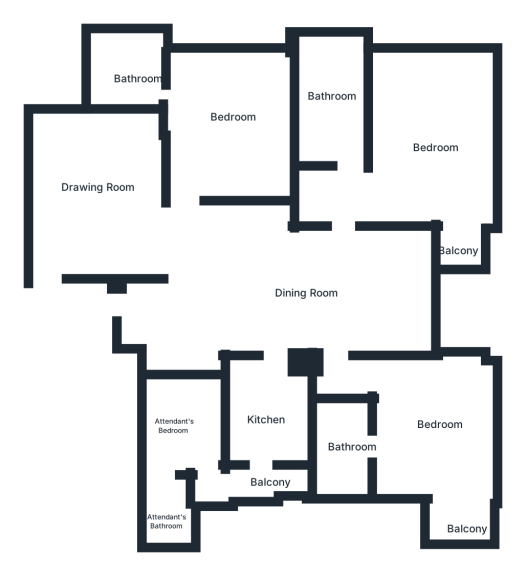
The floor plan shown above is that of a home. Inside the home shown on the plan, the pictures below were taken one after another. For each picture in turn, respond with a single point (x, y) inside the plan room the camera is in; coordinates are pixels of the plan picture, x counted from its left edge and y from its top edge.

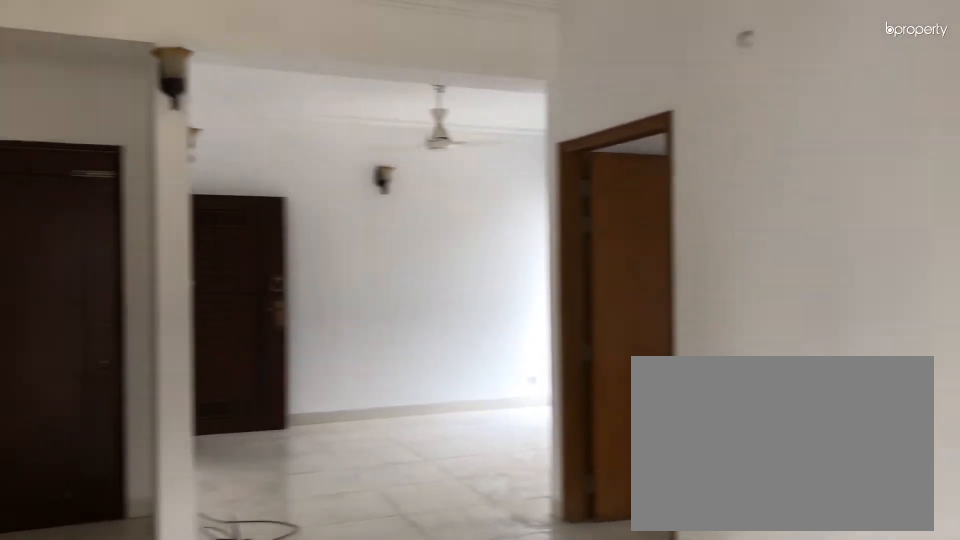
(316, 283)
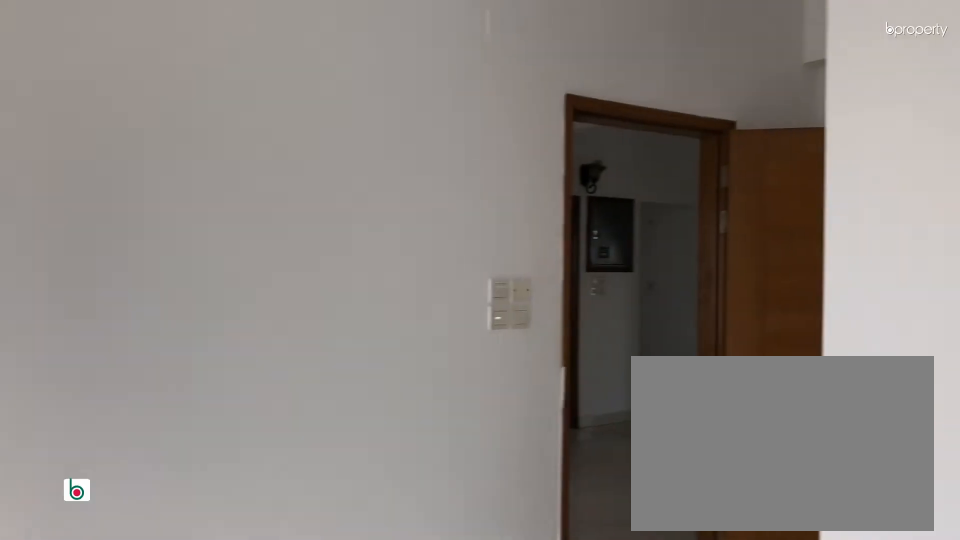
(430, 136)
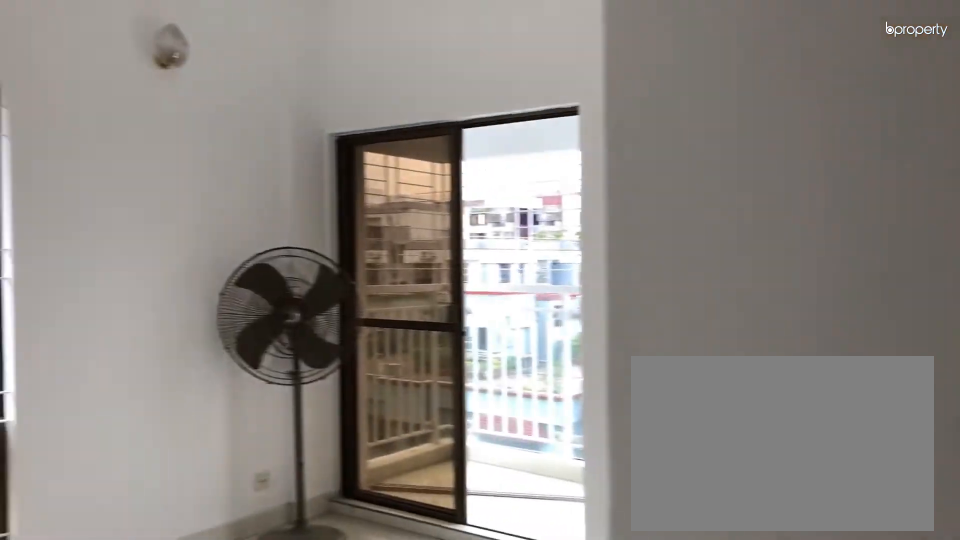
(448, 445)
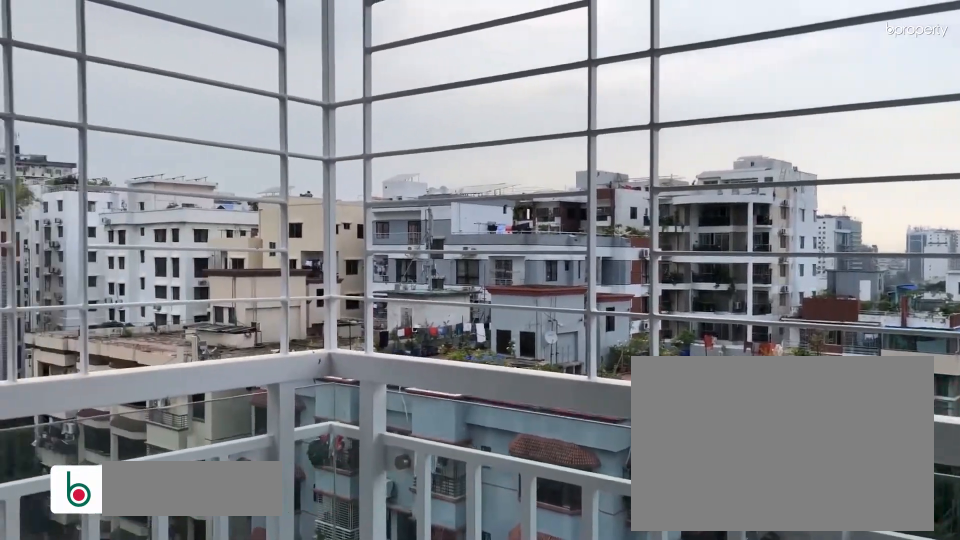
(462, 505)
